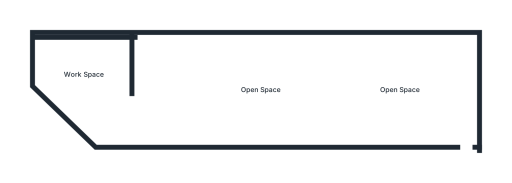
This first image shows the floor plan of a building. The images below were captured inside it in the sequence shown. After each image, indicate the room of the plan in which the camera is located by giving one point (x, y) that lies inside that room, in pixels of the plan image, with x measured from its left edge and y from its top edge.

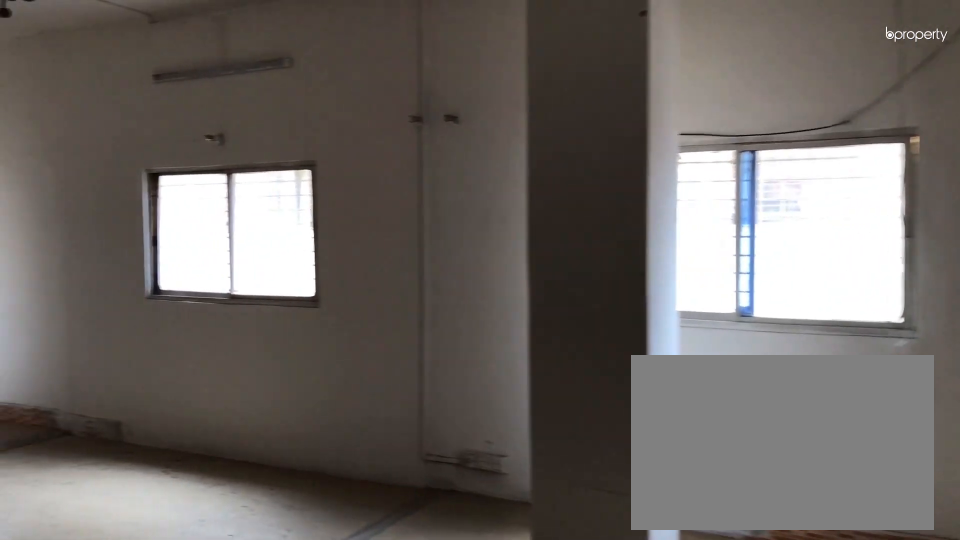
(466, 125)
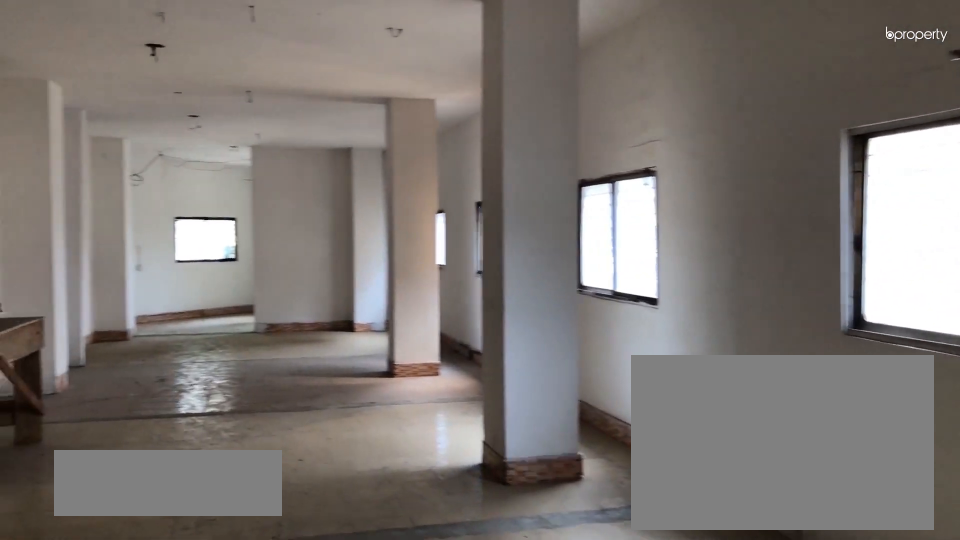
(399, 91)
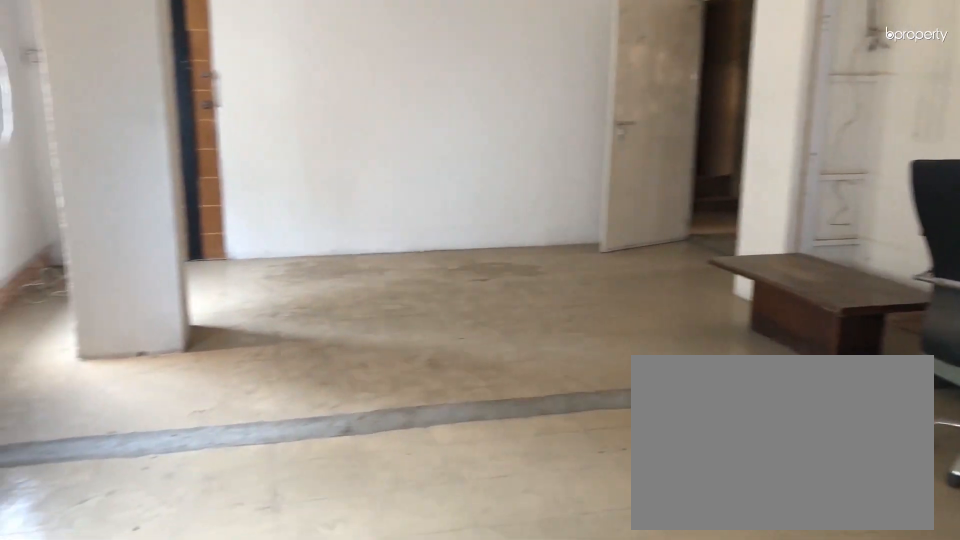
(400, 91)
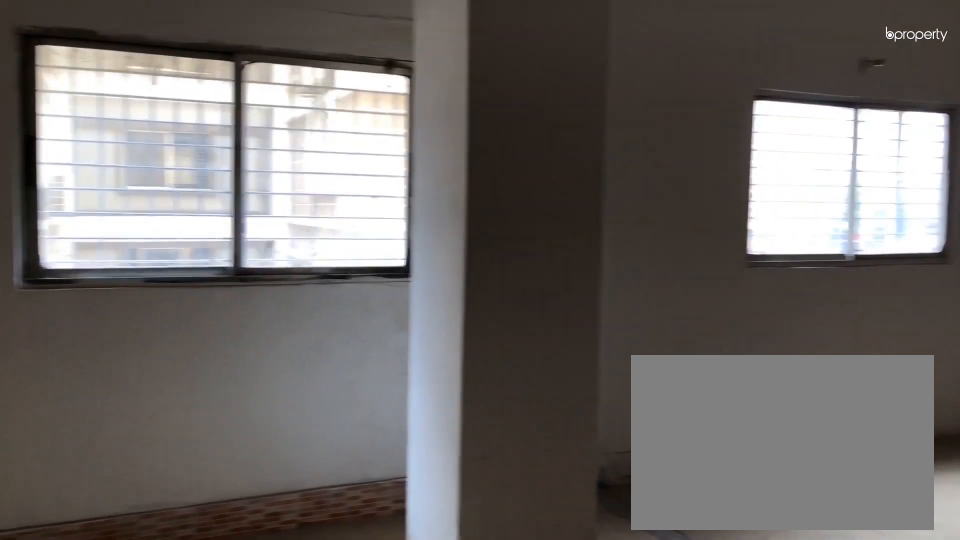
(259, 91)
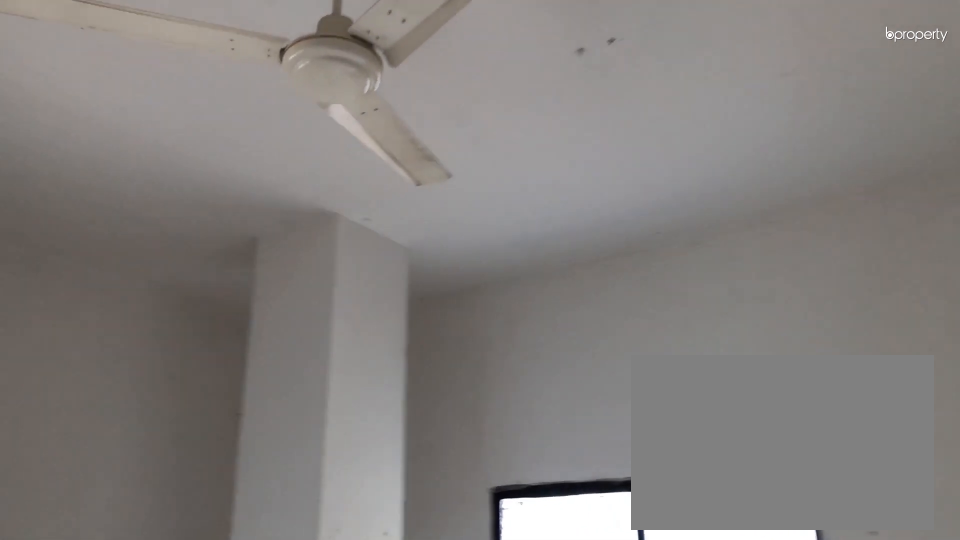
(84, 75)
